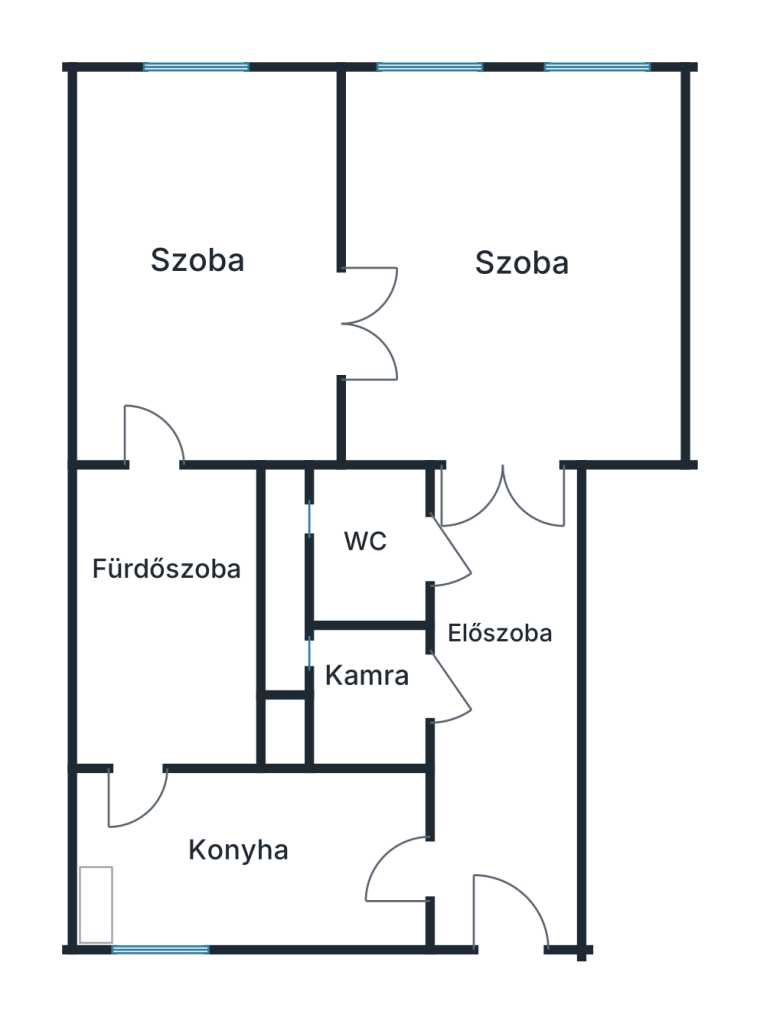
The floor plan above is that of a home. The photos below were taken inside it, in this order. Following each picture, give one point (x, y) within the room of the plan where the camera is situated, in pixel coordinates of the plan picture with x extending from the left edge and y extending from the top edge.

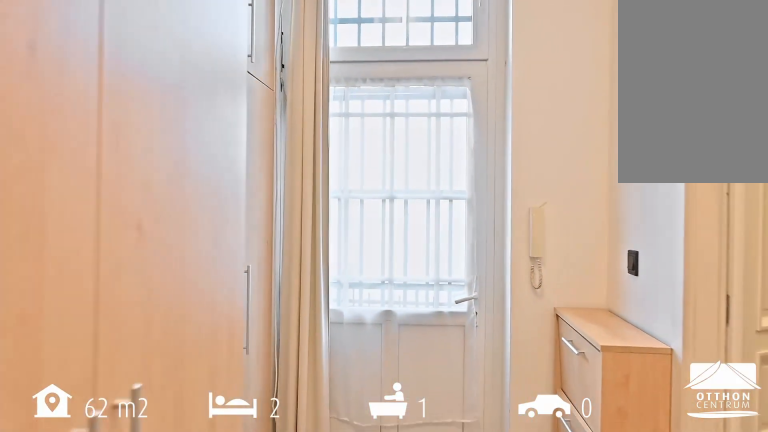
(503, 710)
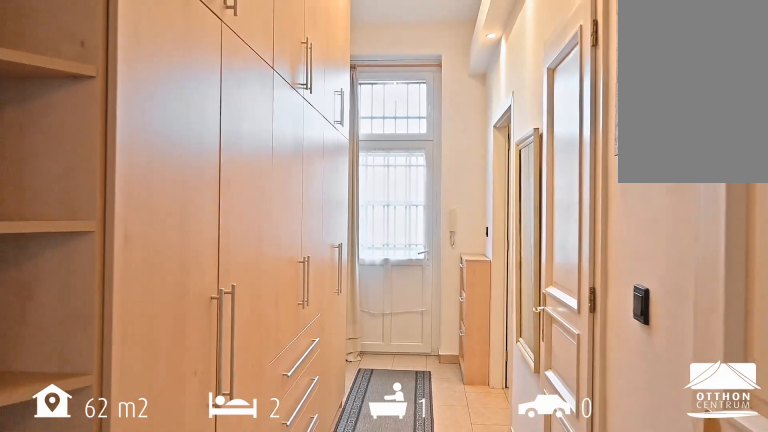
(503, 710)
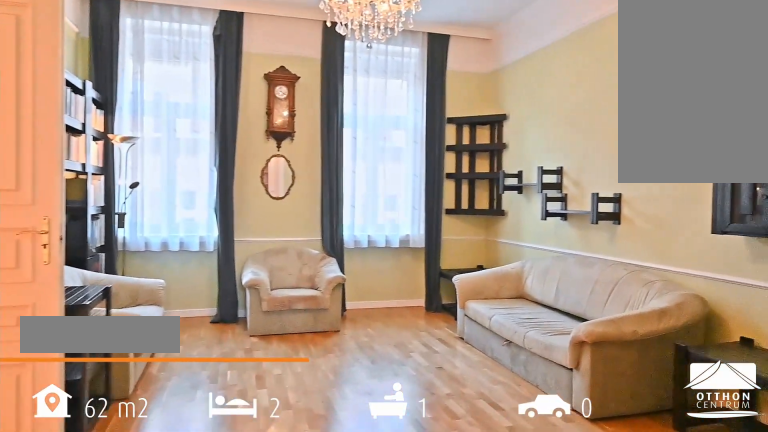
(509, 269)
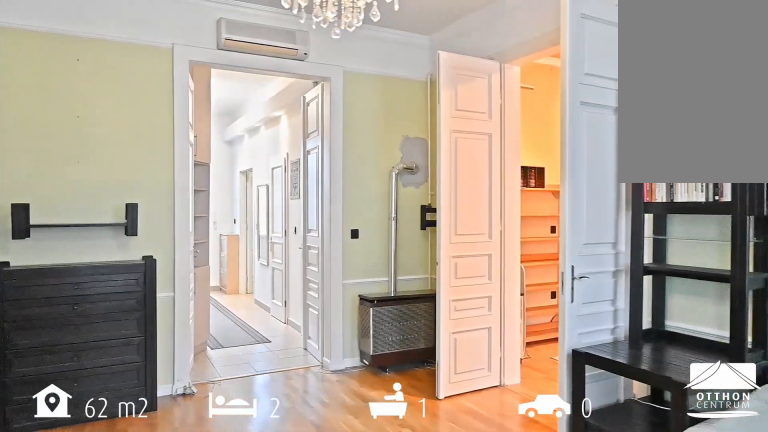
(510, 270)
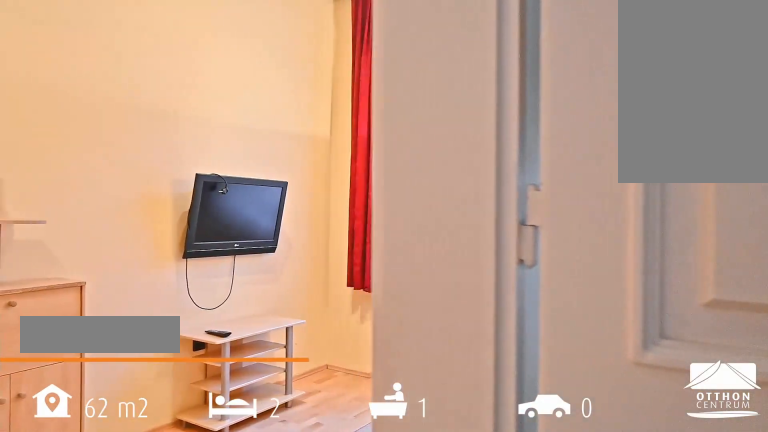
(208, 269)
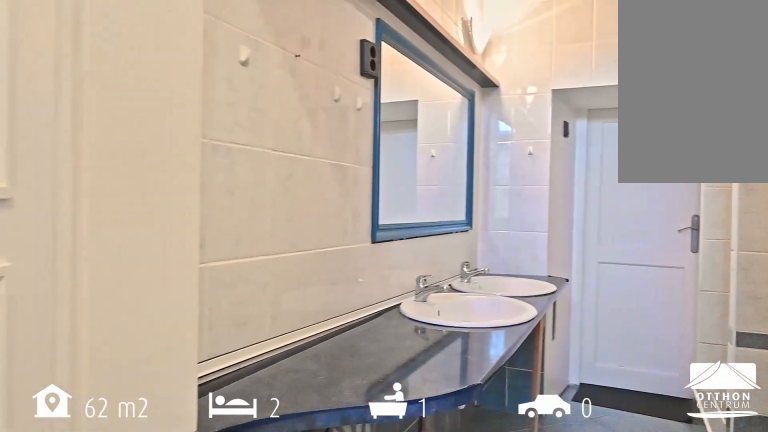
(169, 624)
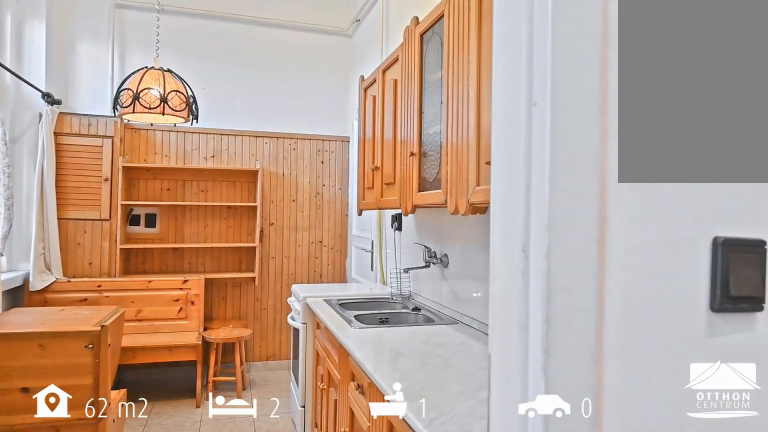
(254, 861)
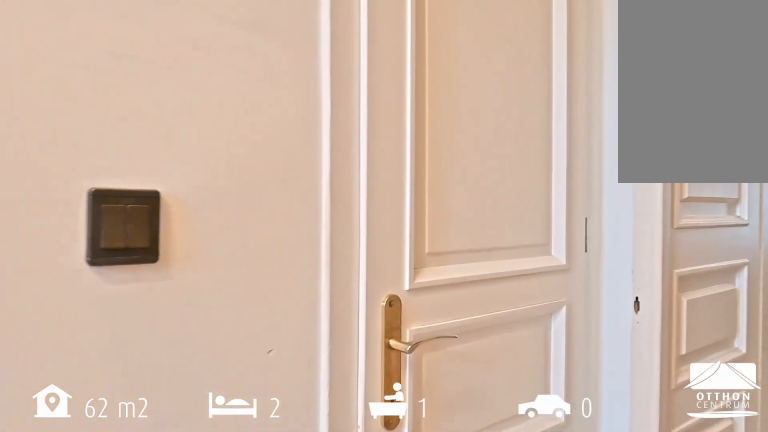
(503, 710)
